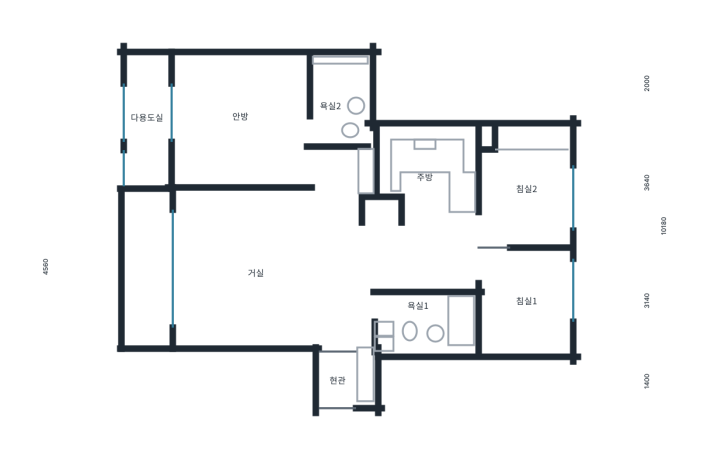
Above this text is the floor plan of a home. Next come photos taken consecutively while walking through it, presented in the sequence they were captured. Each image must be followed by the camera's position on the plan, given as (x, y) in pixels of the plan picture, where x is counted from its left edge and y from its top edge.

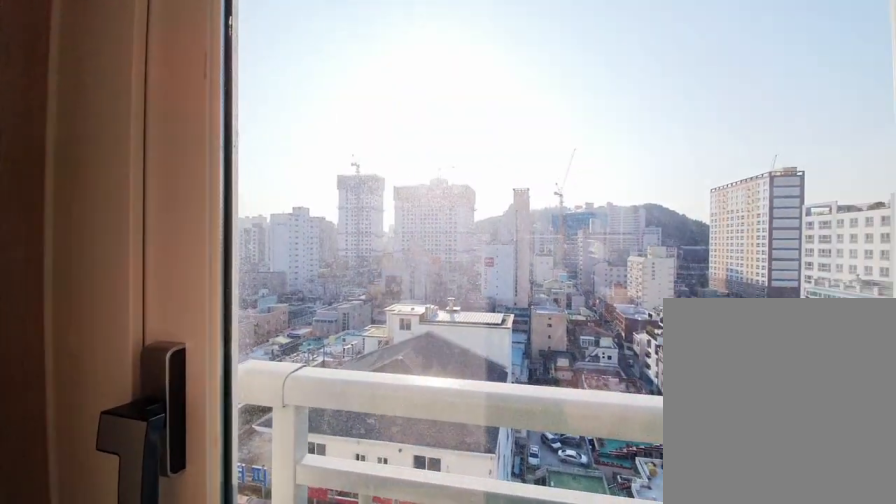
(164, 137)
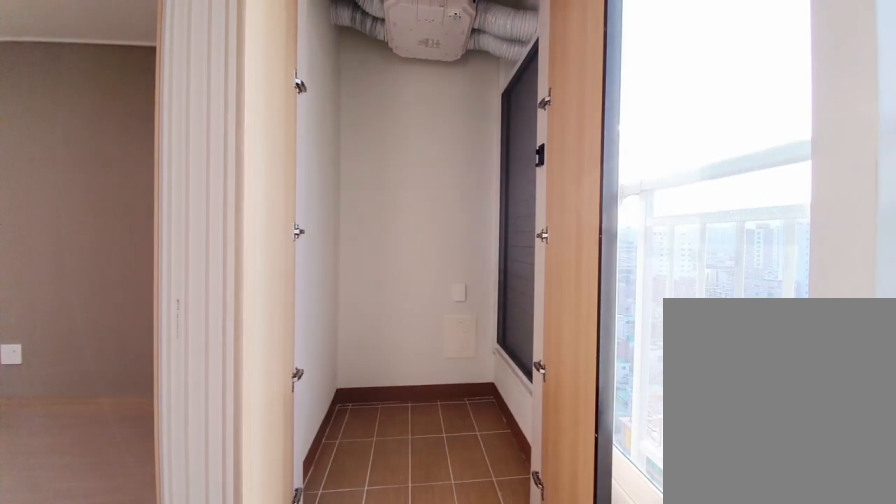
(166, 136)
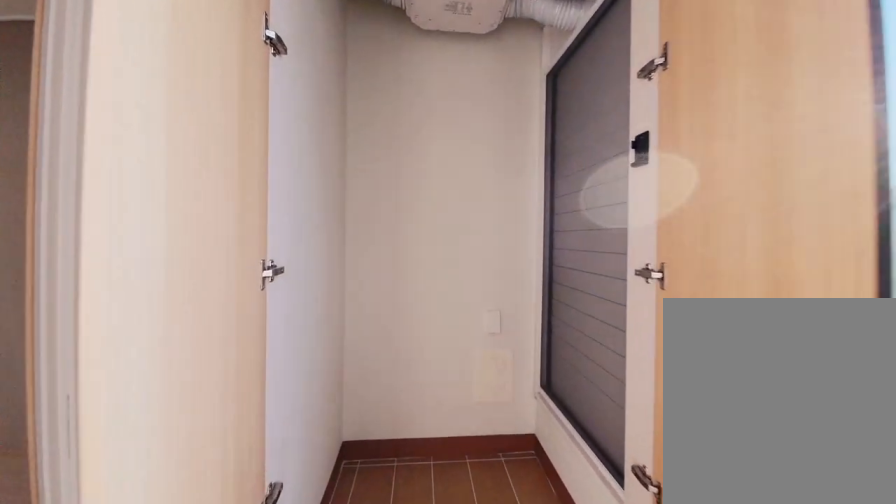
(165, 137)
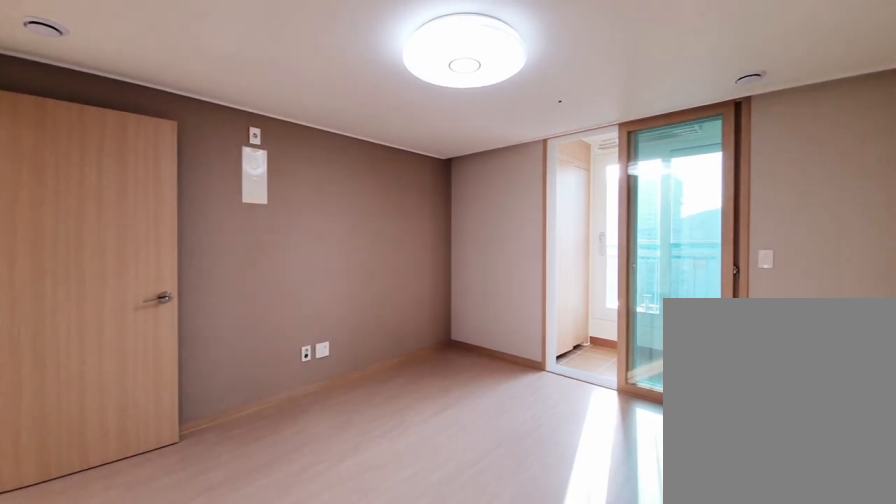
(229, 148)
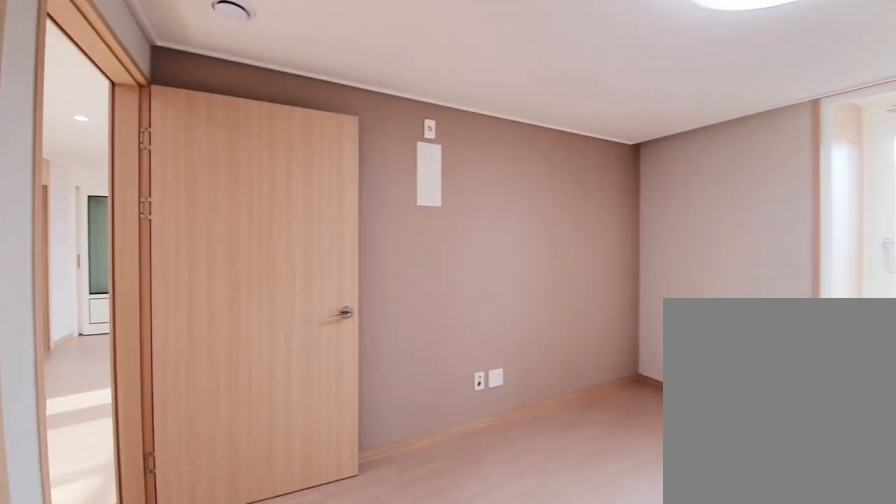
(231, 148)
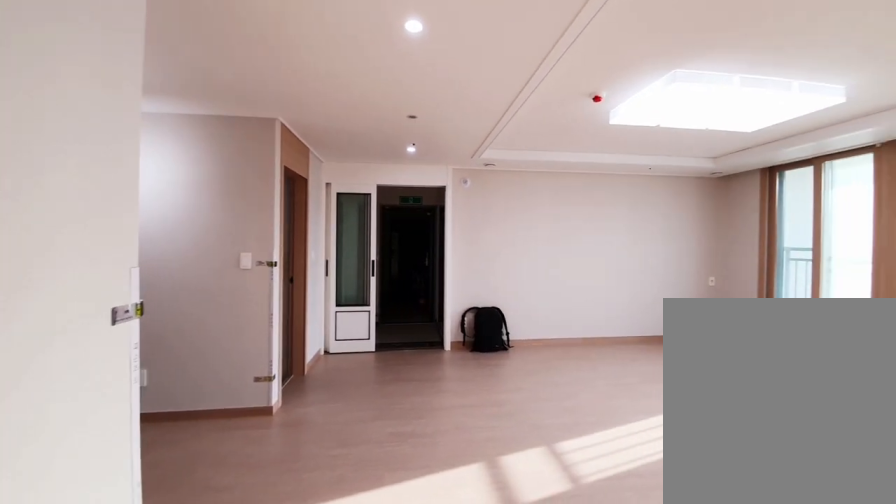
(333, 182)
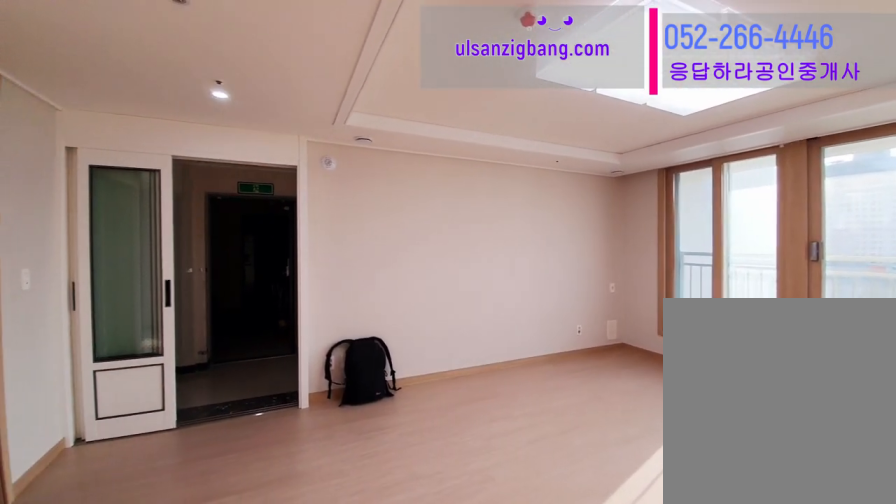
(344, 240)
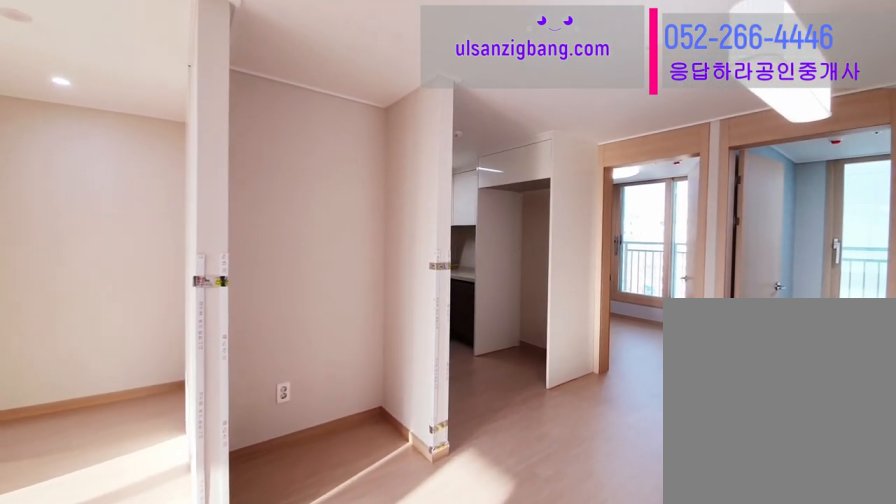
(343, 240)
